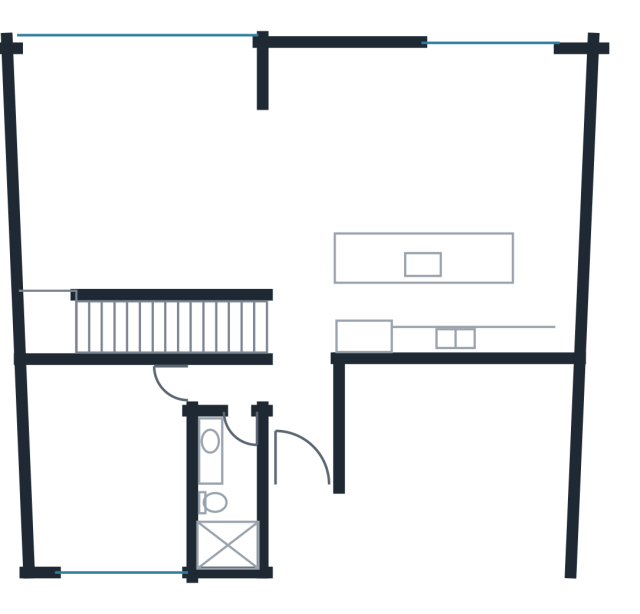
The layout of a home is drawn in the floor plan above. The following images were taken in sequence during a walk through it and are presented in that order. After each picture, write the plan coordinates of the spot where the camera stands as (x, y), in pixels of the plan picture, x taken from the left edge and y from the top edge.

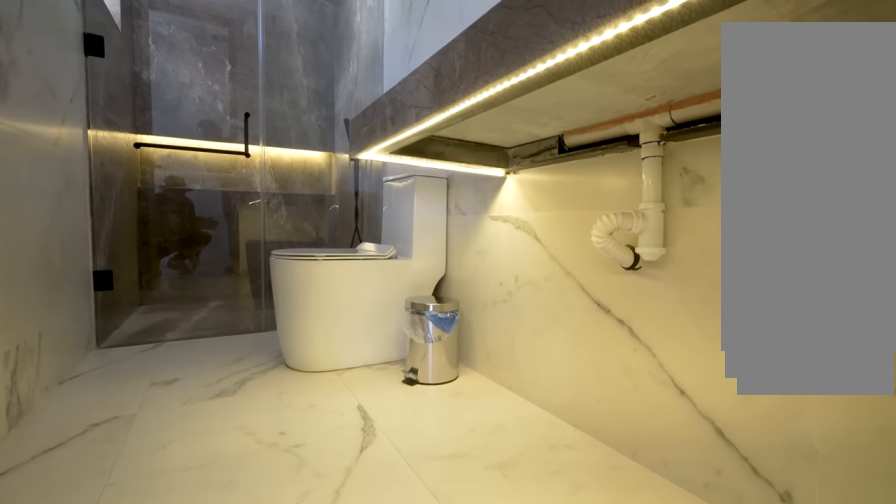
(237, 435)
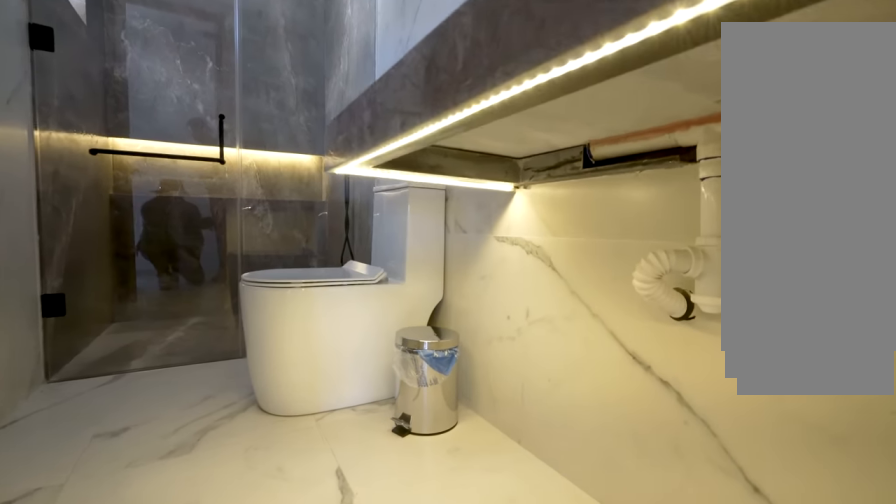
(237, 435)
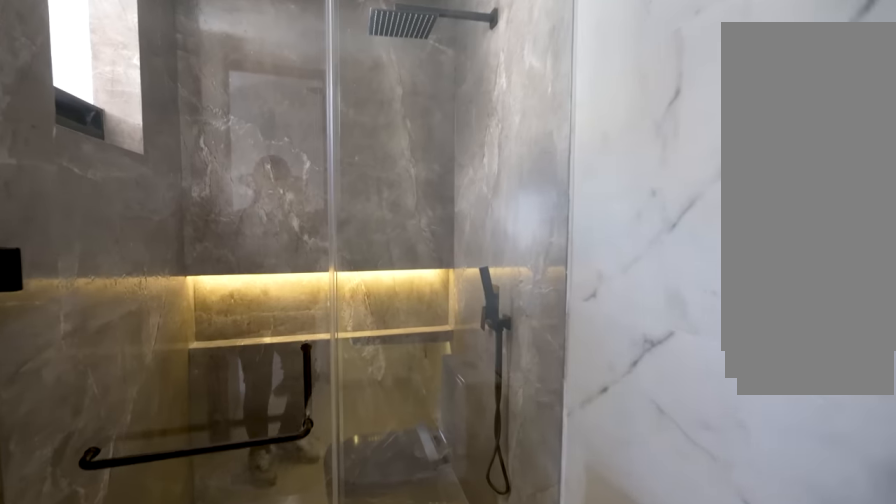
(233, 474)
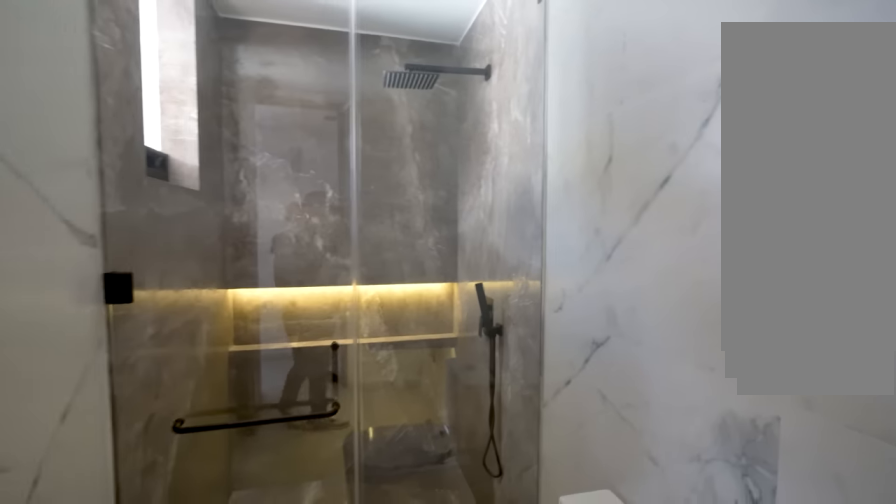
(240, 498)
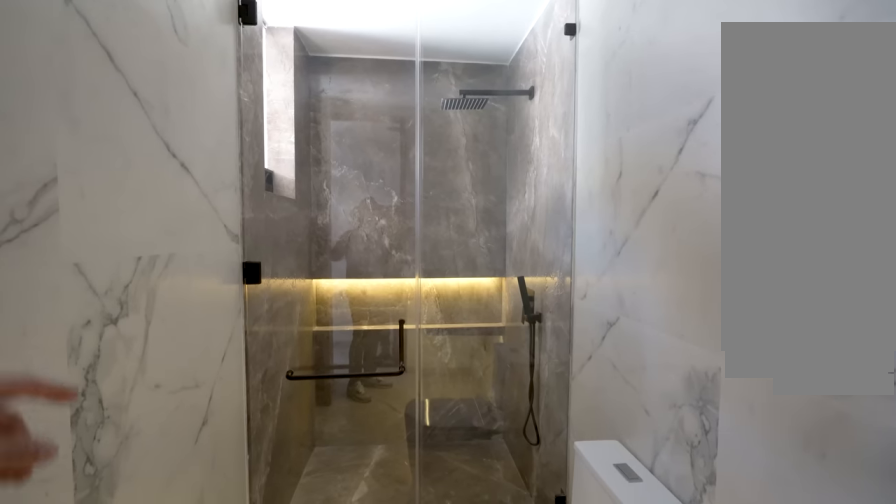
(240, 457)
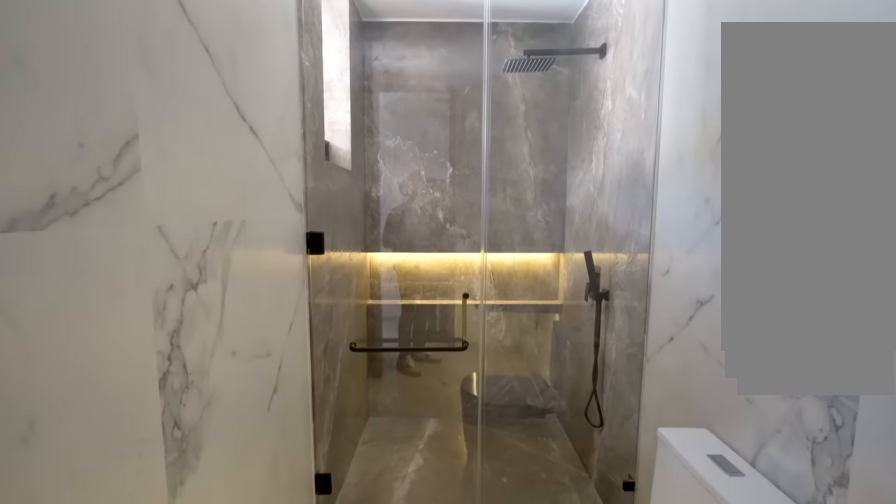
(238, 456)
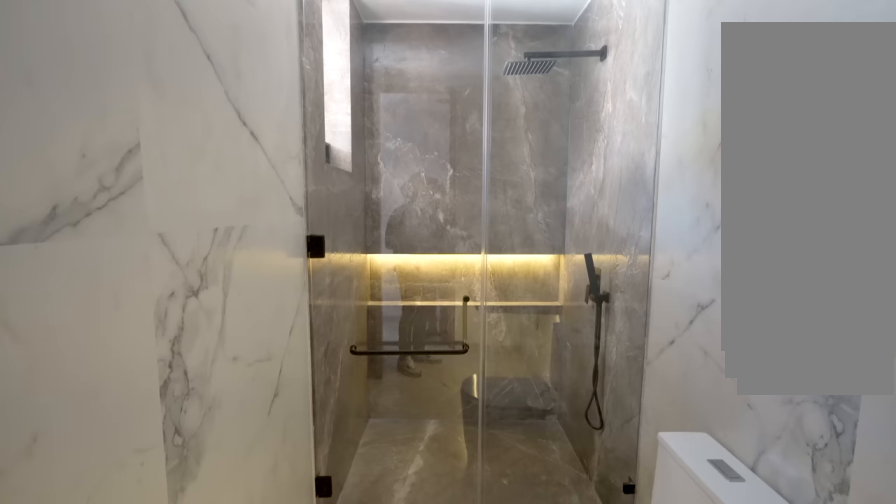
(238, 456)
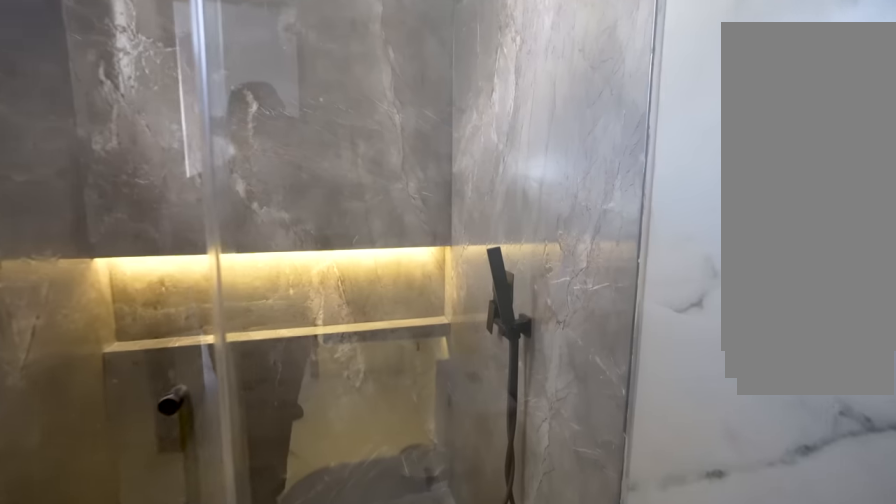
(237, 458)
